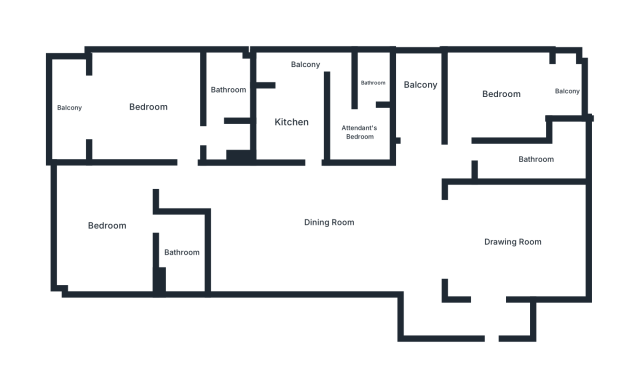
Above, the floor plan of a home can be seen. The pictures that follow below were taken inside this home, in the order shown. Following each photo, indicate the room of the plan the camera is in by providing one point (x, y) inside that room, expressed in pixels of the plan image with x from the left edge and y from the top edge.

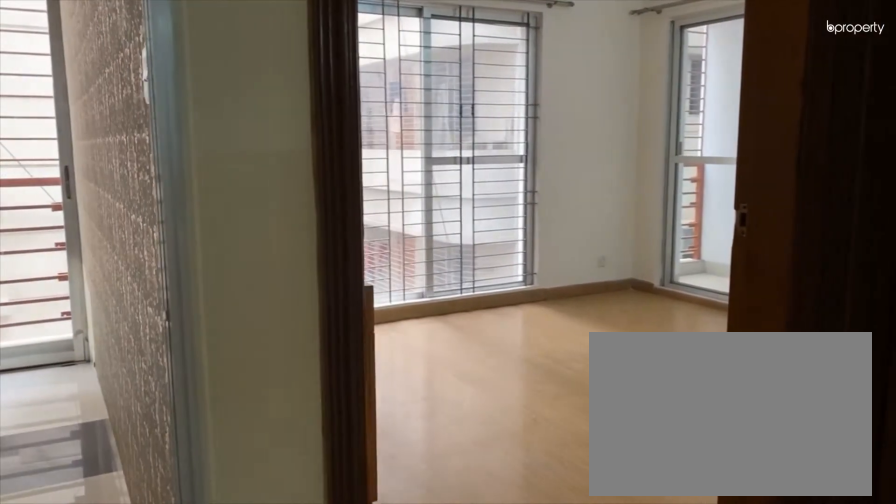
(461, 137)
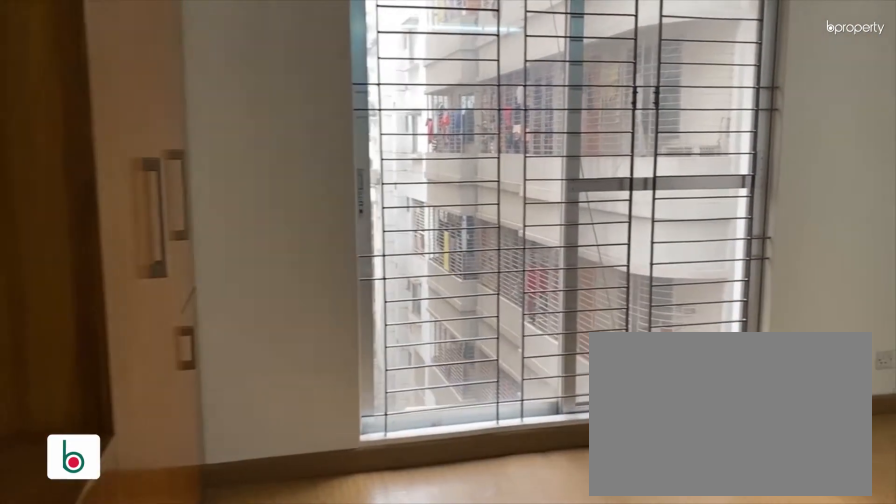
(501, 93)
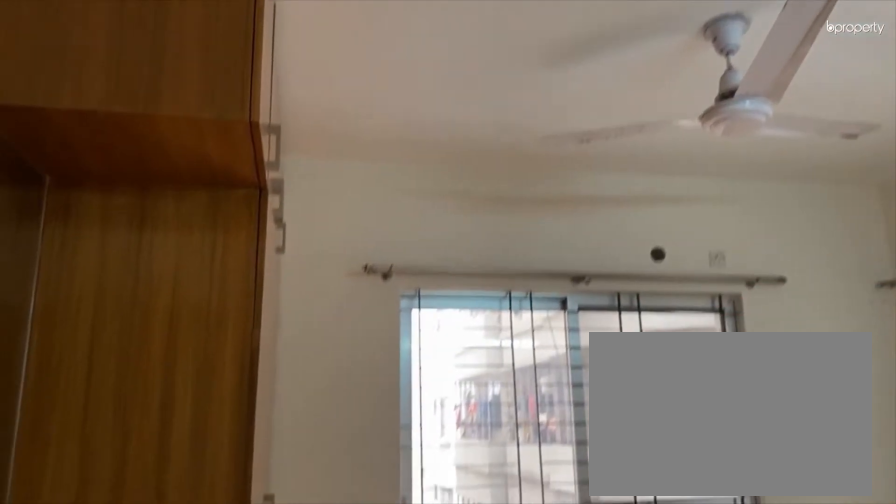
(501, 93)
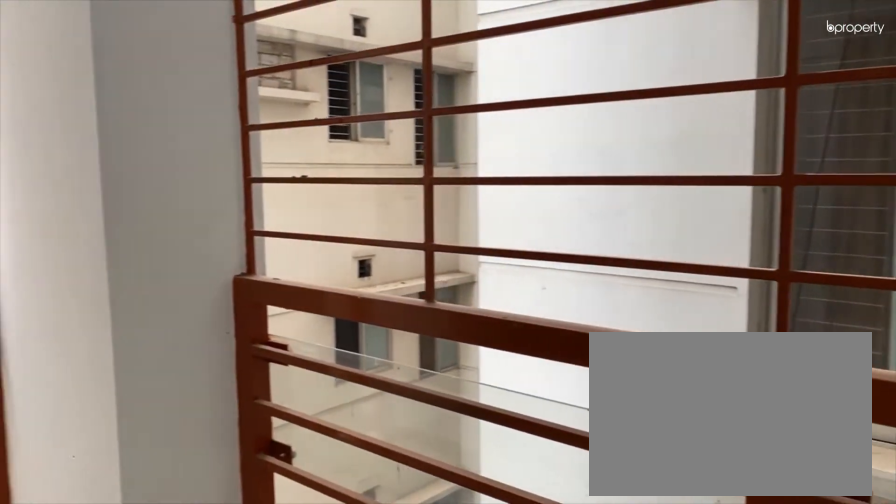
(566, 90)
